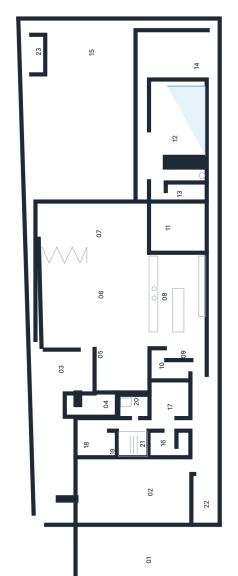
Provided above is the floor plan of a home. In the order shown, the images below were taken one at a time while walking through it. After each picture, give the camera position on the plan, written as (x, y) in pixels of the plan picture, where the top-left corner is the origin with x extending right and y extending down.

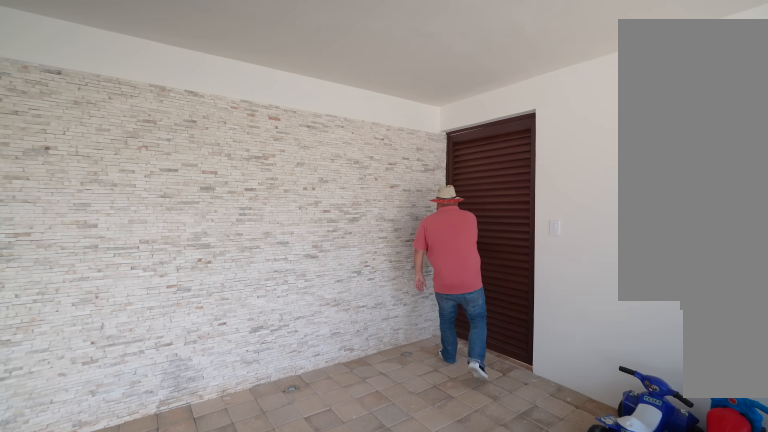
(147, 510)
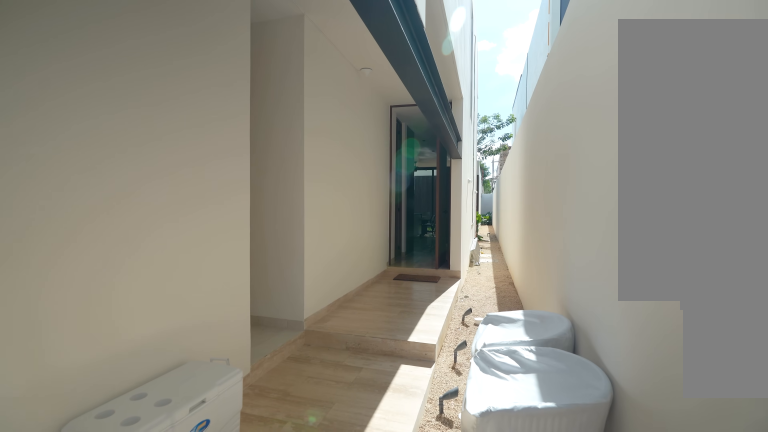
(208, 448)
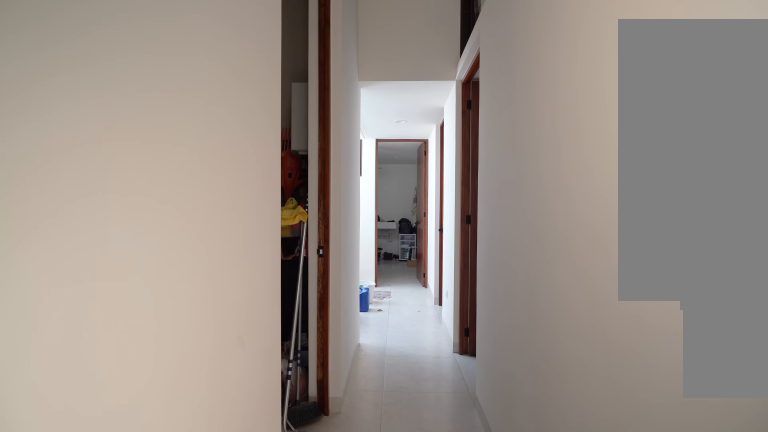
(193, 424)
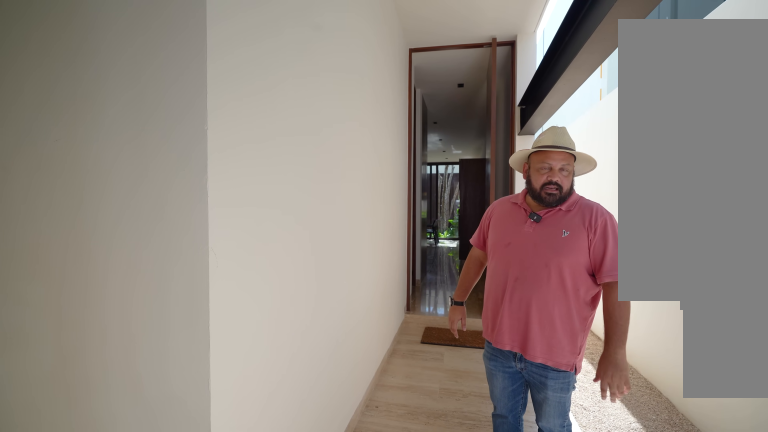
(197, 422)
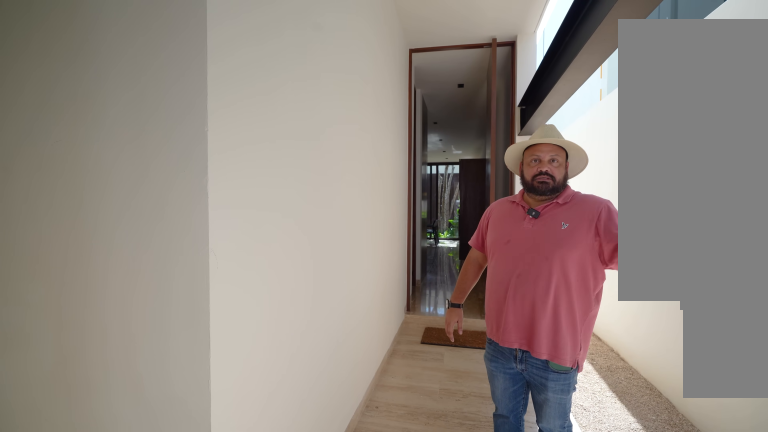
(197, 422)
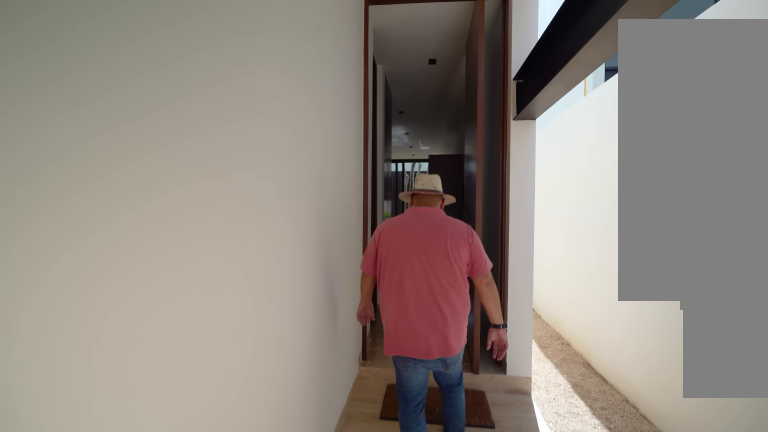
(197, 422)
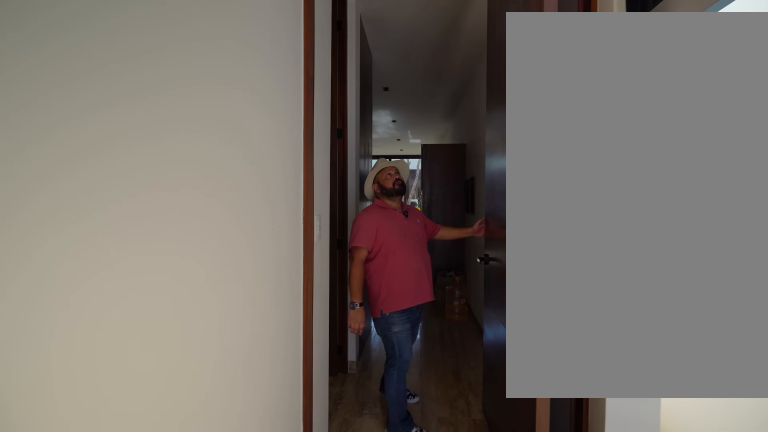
(199, 410)
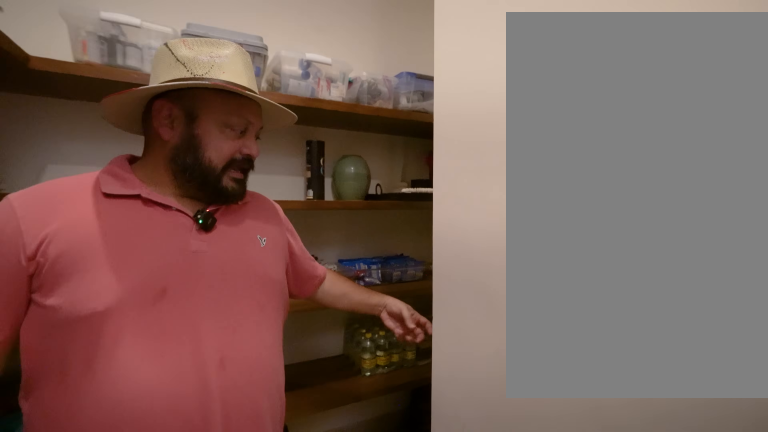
(160, 368)
